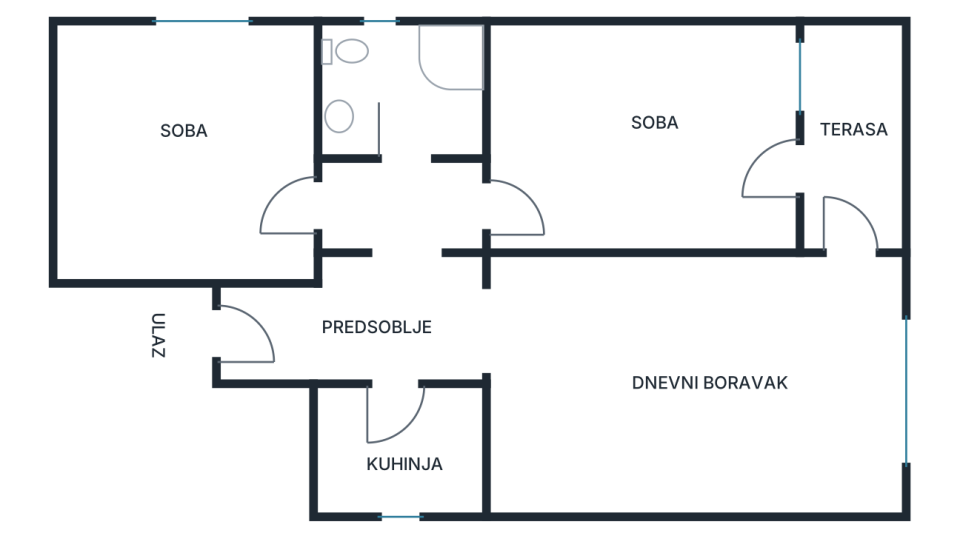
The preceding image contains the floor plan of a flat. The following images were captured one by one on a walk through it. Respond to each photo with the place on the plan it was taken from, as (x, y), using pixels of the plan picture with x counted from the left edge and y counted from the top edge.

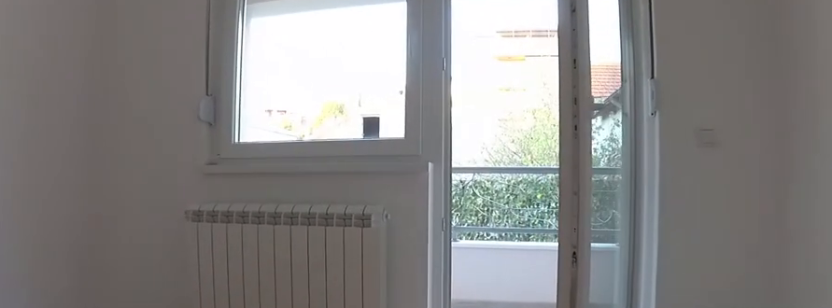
(584, 202)
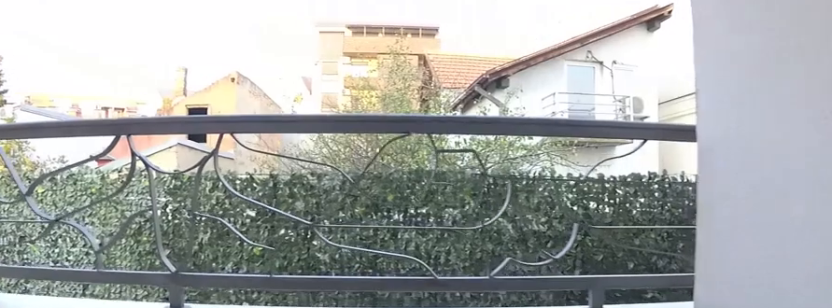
(786, 181)
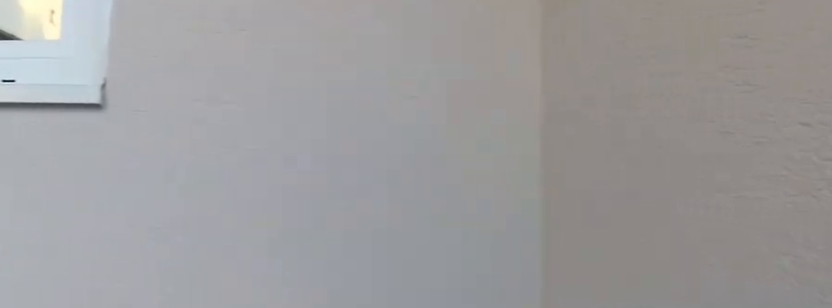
(851, 121)
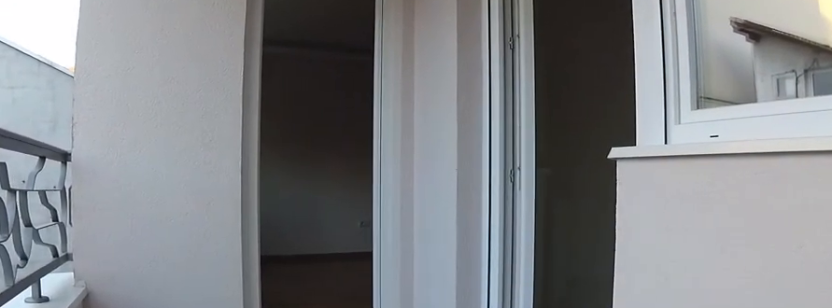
(855, 126)
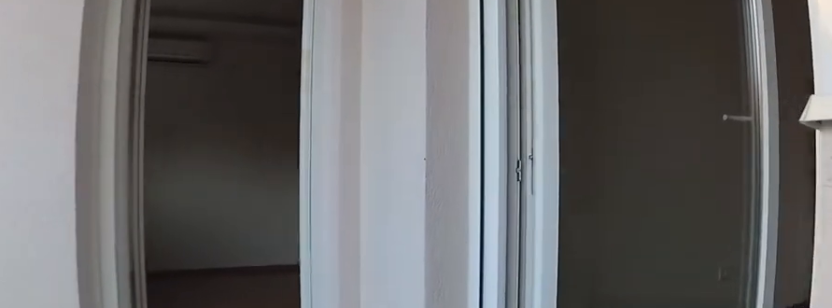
(854, 142)
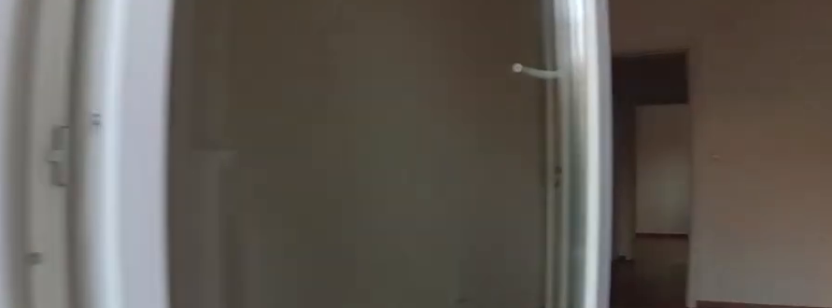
(852, 157)
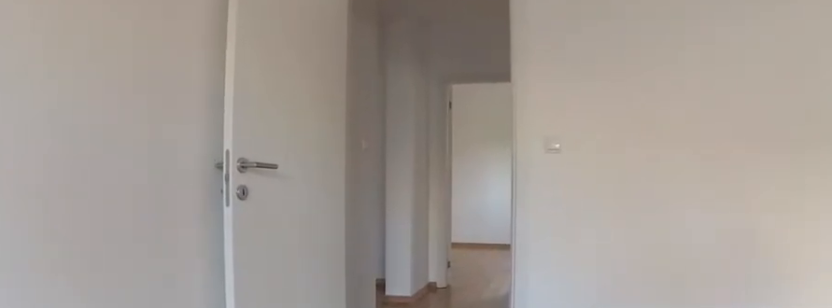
(776, 178)
